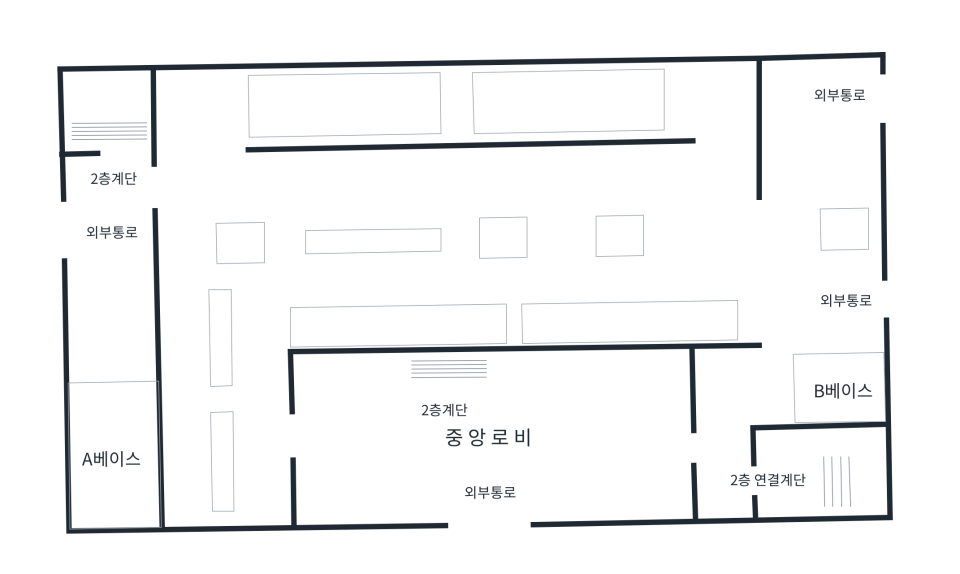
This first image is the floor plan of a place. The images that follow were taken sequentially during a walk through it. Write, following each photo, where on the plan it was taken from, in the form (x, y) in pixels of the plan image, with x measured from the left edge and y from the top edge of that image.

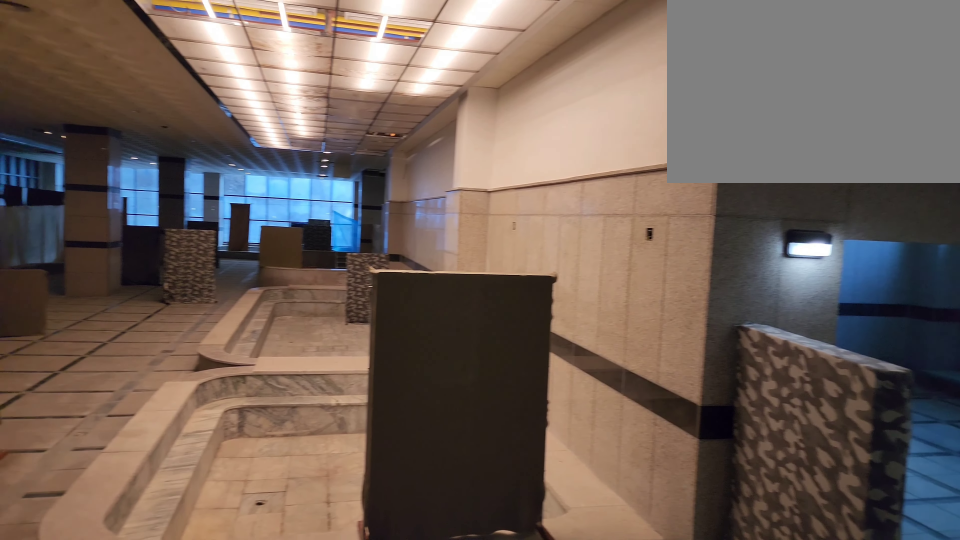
(178, 279)
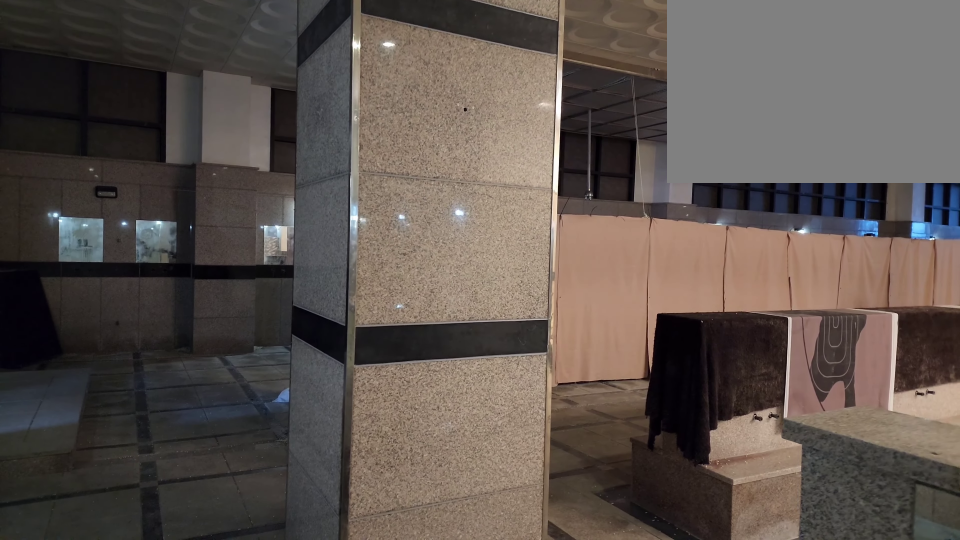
(184, 233)
